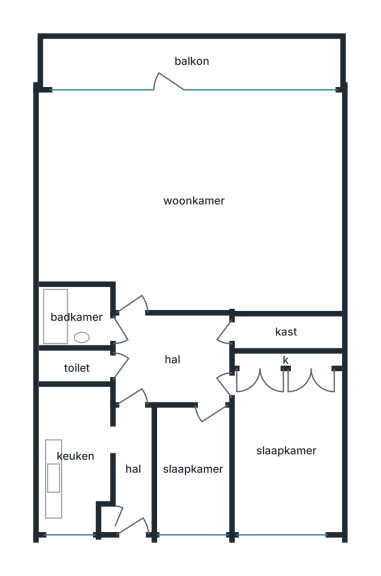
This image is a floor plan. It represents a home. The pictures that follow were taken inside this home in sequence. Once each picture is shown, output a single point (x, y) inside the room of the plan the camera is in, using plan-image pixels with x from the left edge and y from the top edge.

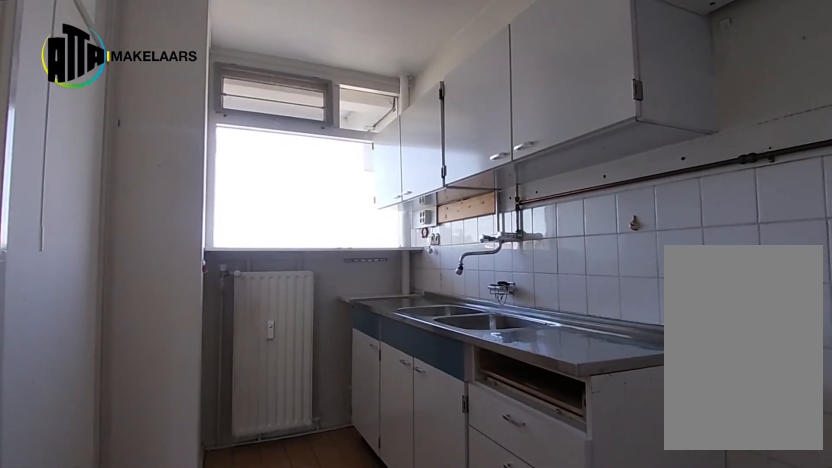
(75, 455)
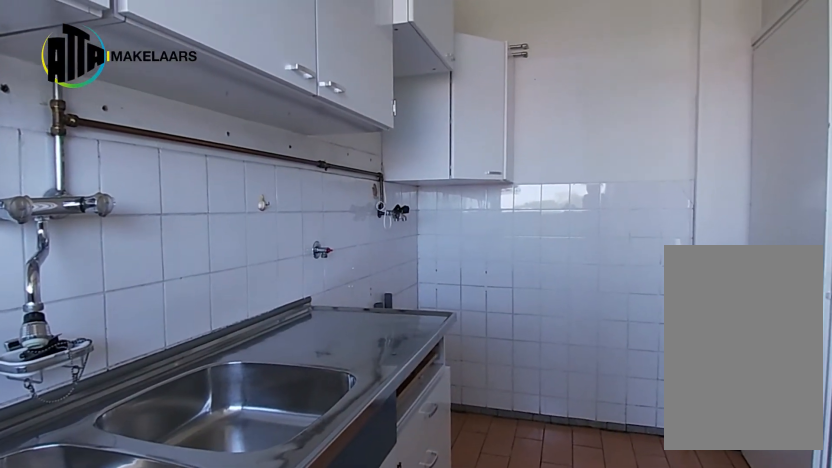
(75, 455)
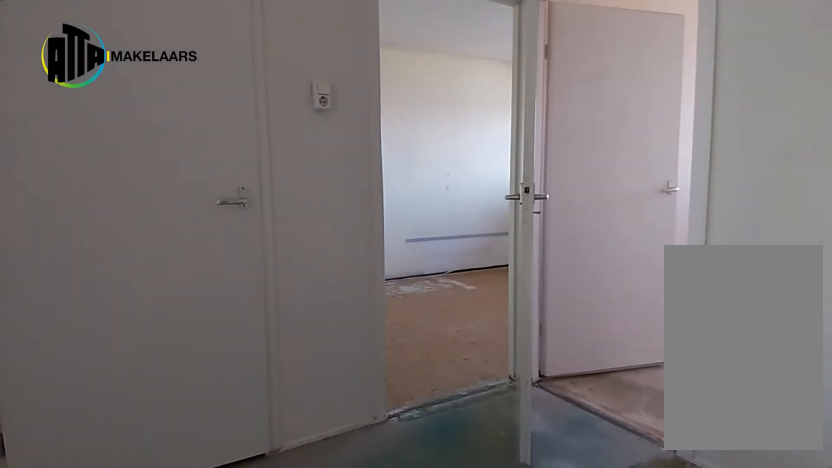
(173, 358)
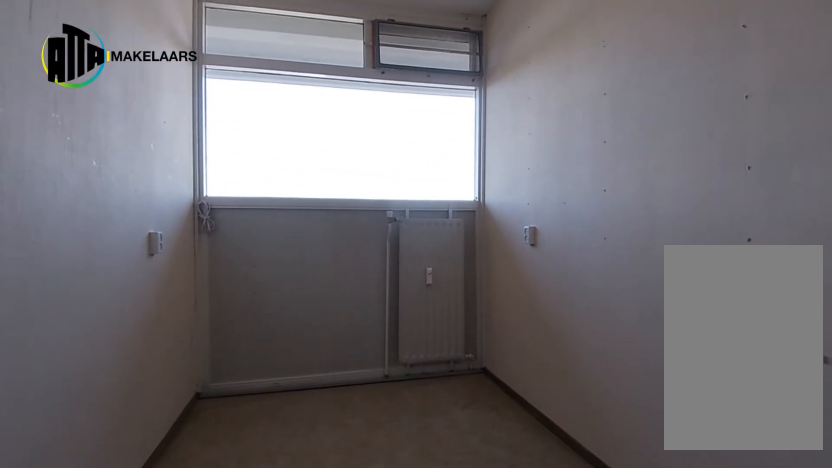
(192, 468)
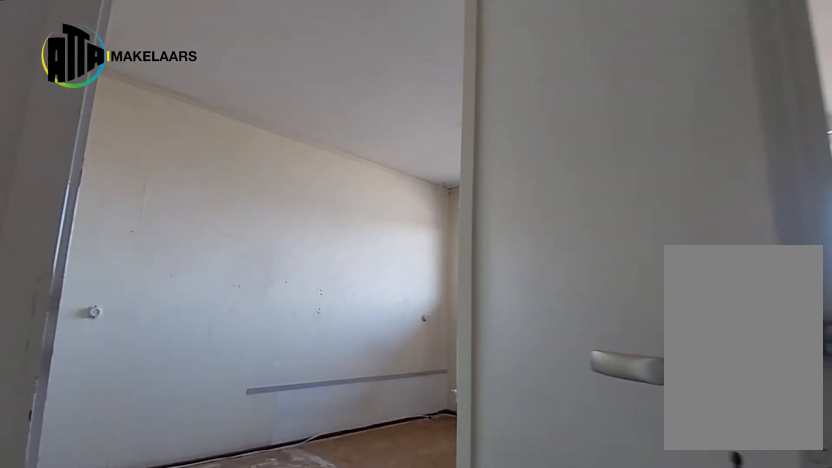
(172, 358)
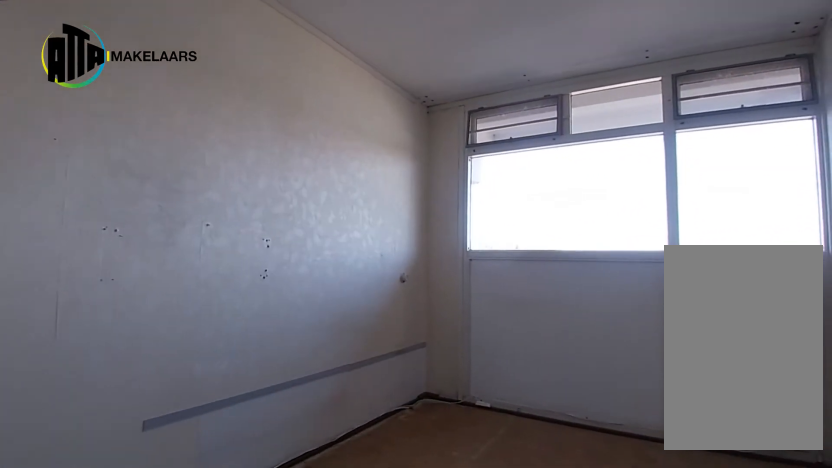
(286, 449)
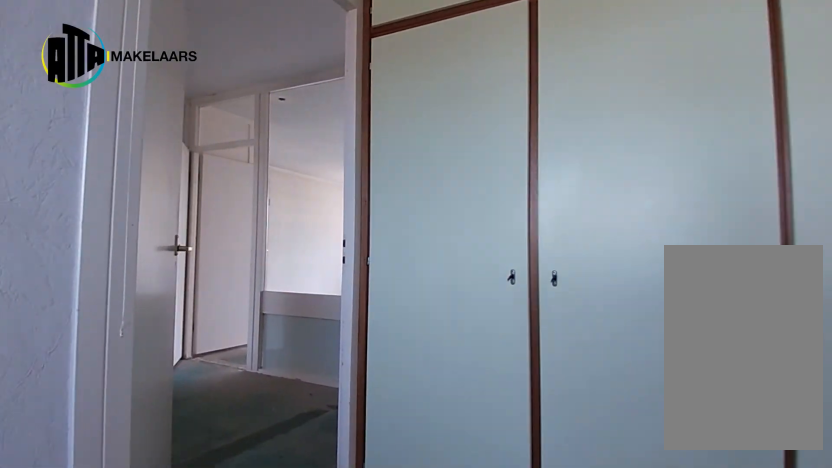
(286, 449)
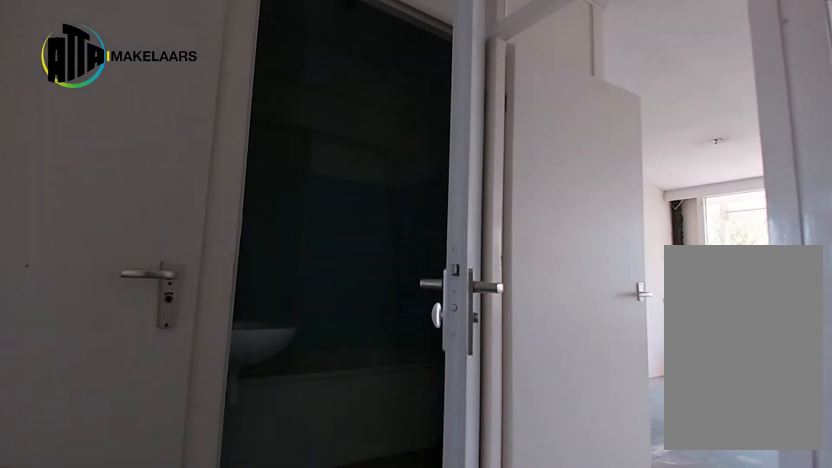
(173, 358)
